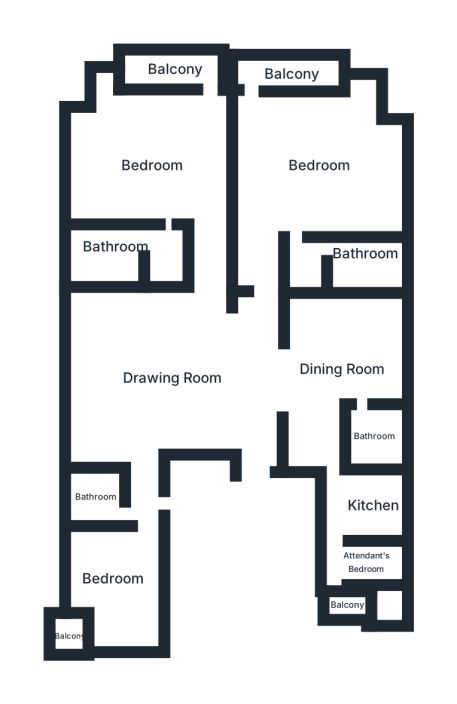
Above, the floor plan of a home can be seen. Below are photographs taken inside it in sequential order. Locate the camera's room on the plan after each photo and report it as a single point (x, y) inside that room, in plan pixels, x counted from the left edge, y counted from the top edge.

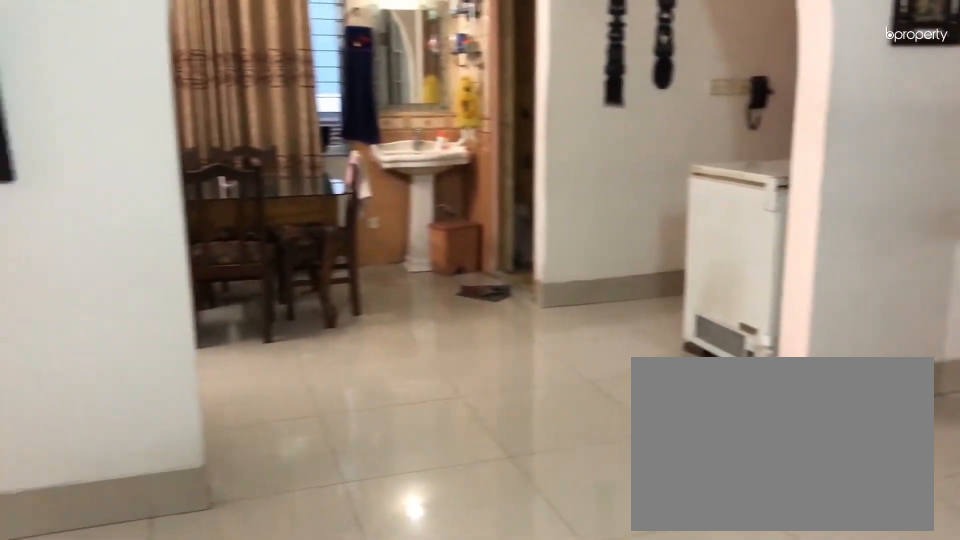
(173, 383)
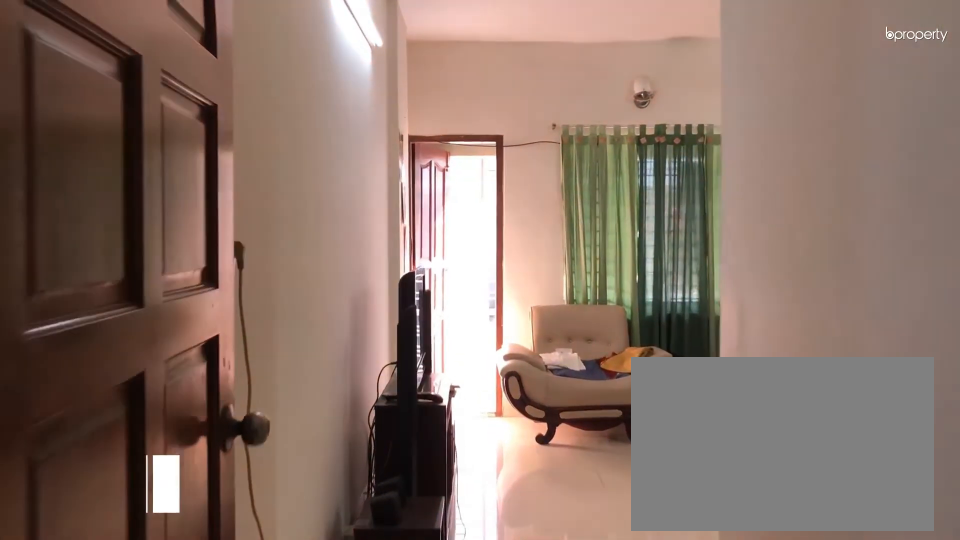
(319, 167)
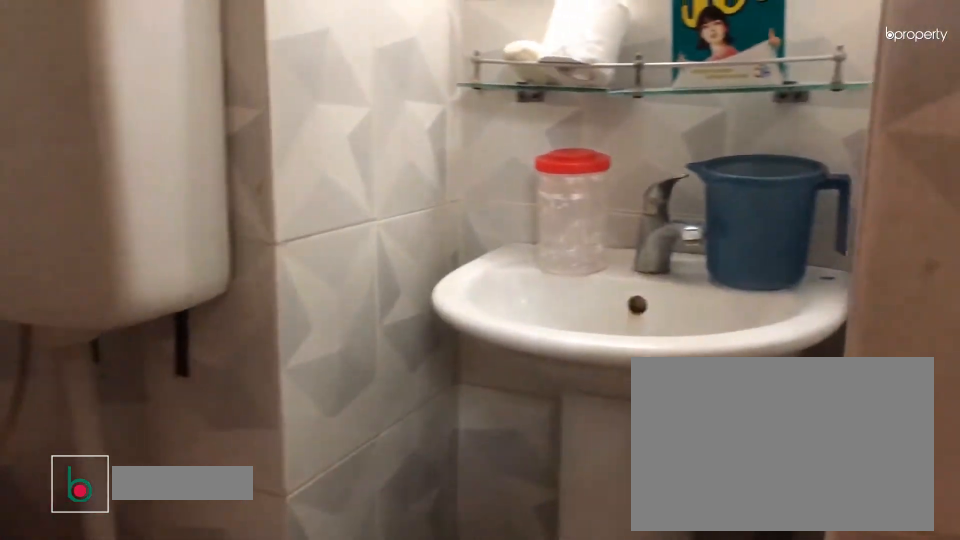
(94, 501)
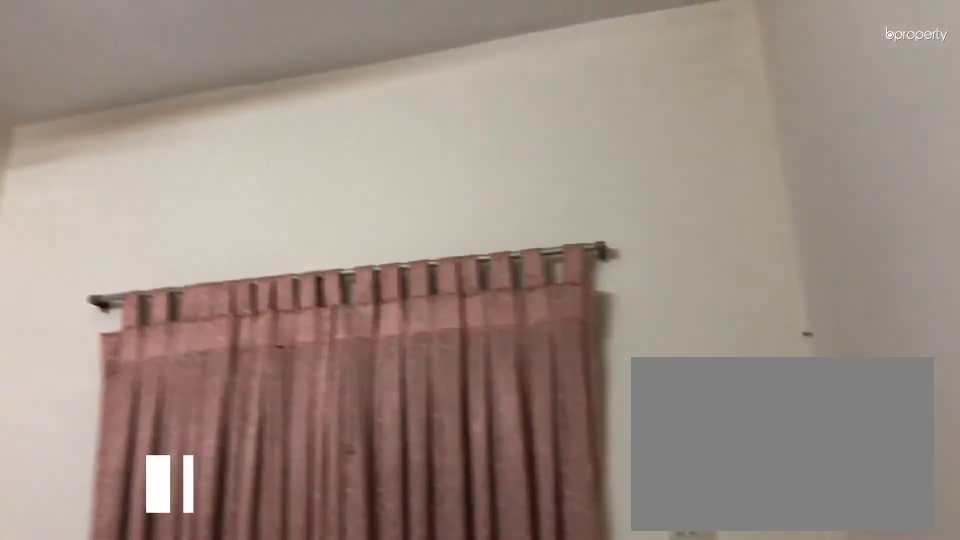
(115, 580)
